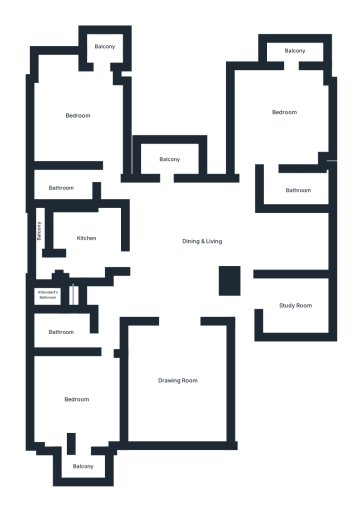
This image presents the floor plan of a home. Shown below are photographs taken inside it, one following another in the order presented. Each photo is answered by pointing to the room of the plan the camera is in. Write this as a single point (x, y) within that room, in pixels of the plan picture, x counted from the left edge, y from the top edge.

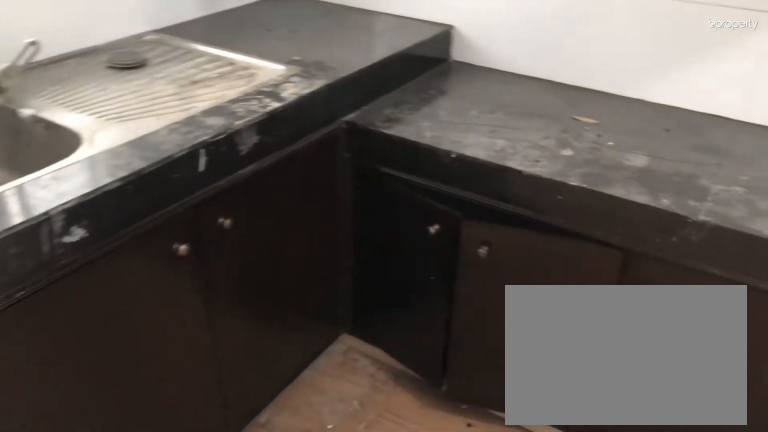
(87, 242)
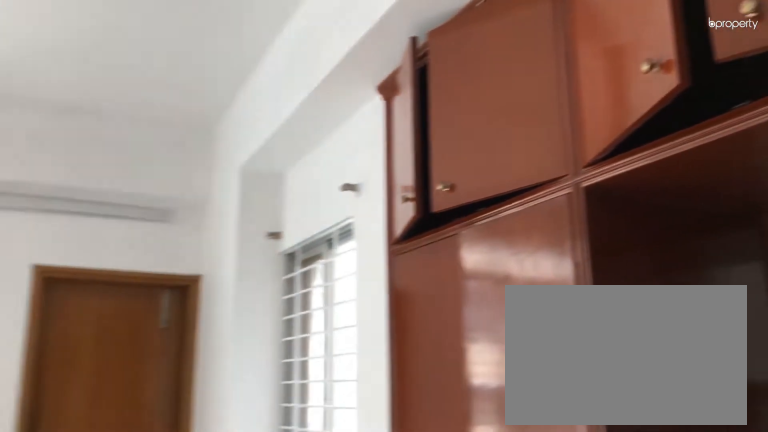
(76, 119)
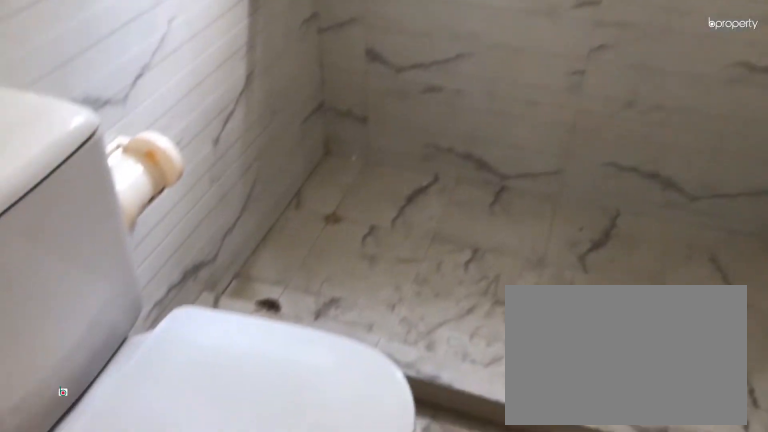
(64, 184)
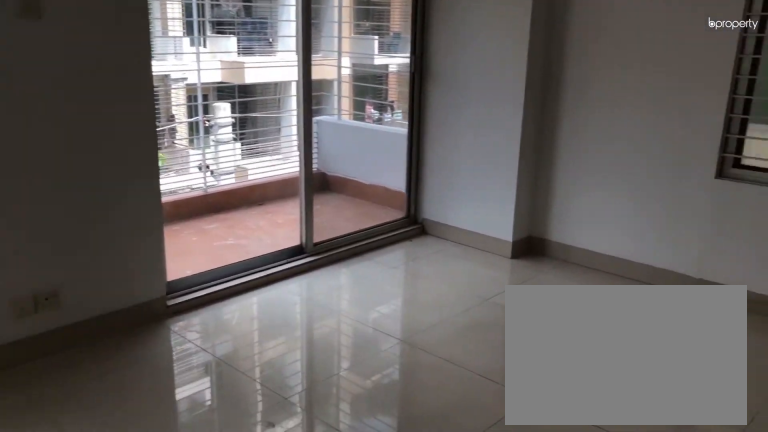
(278, 127)
